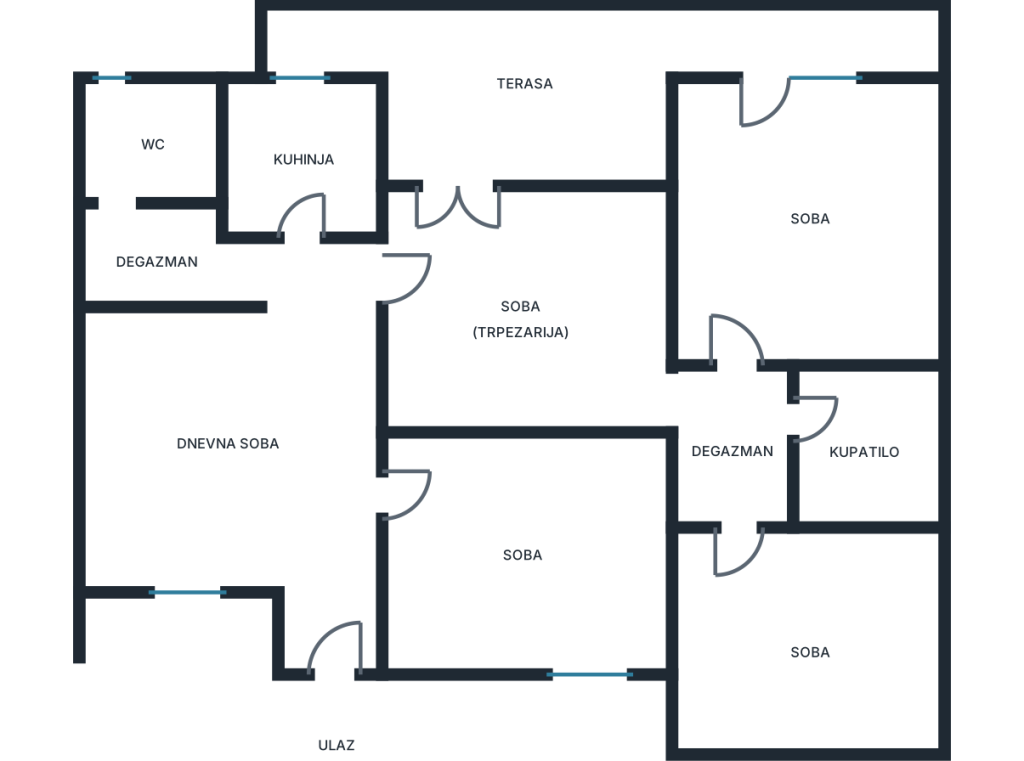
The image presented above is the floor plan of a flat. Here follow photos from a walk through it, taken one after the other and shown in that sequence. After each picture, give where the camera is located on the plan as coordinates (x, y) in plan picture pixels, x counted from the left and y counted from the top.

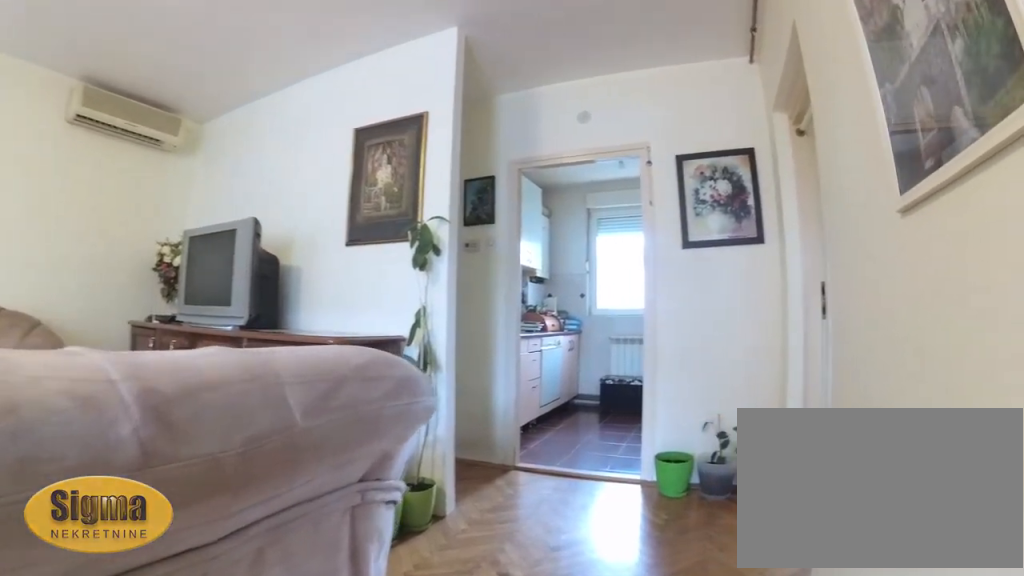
(338, 484)
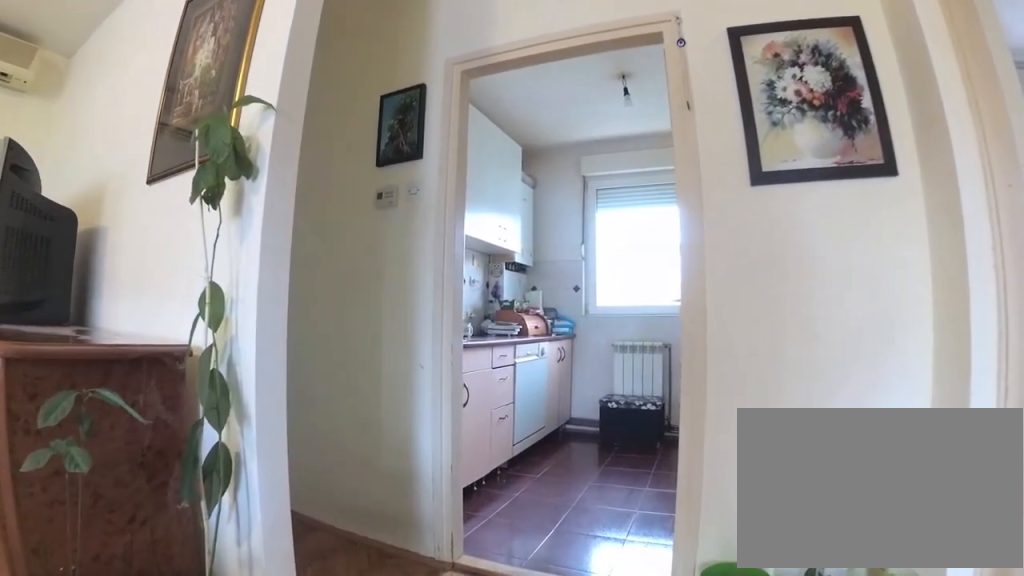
(322, 393)
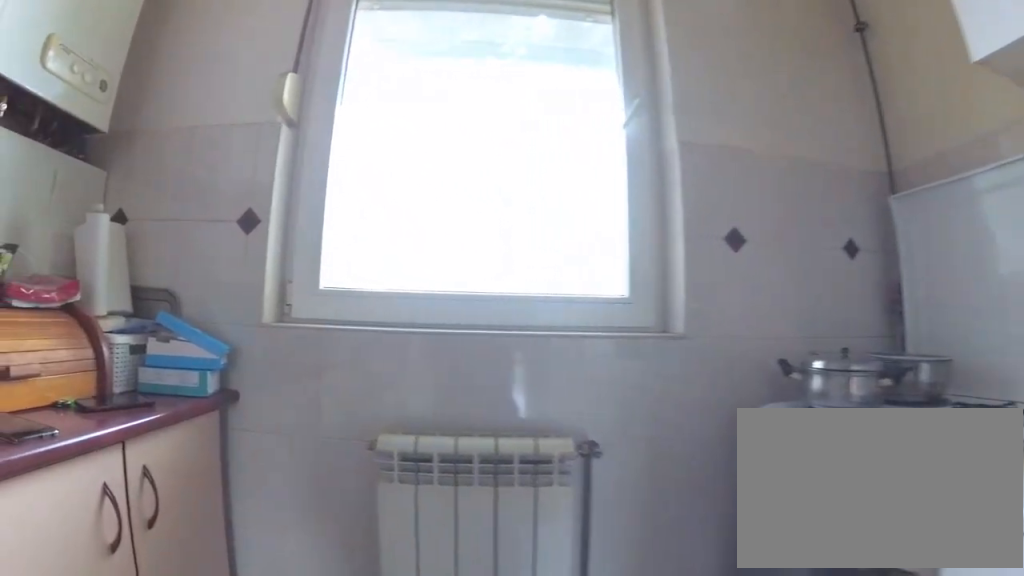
(302, 183)
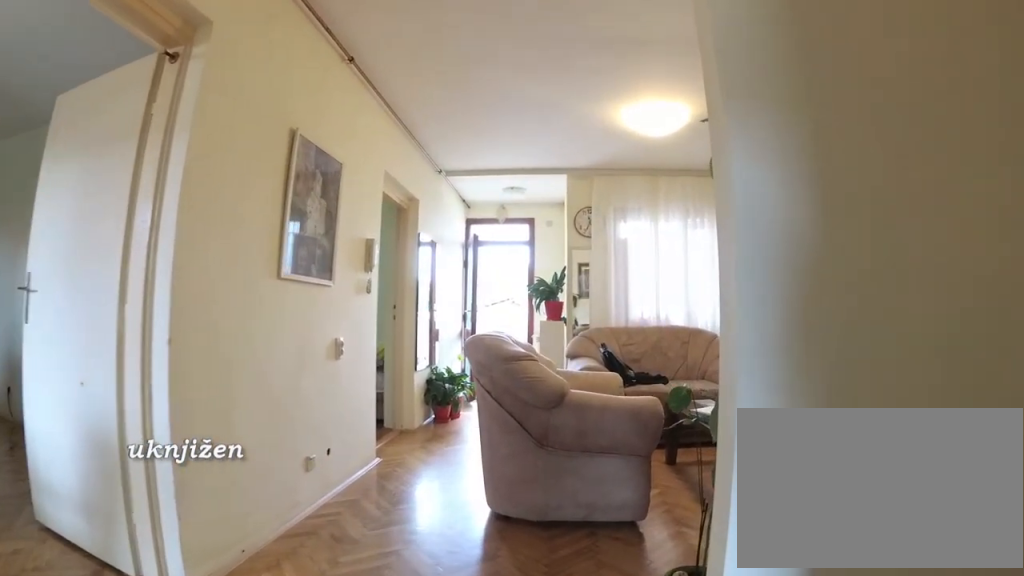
(289, 198)
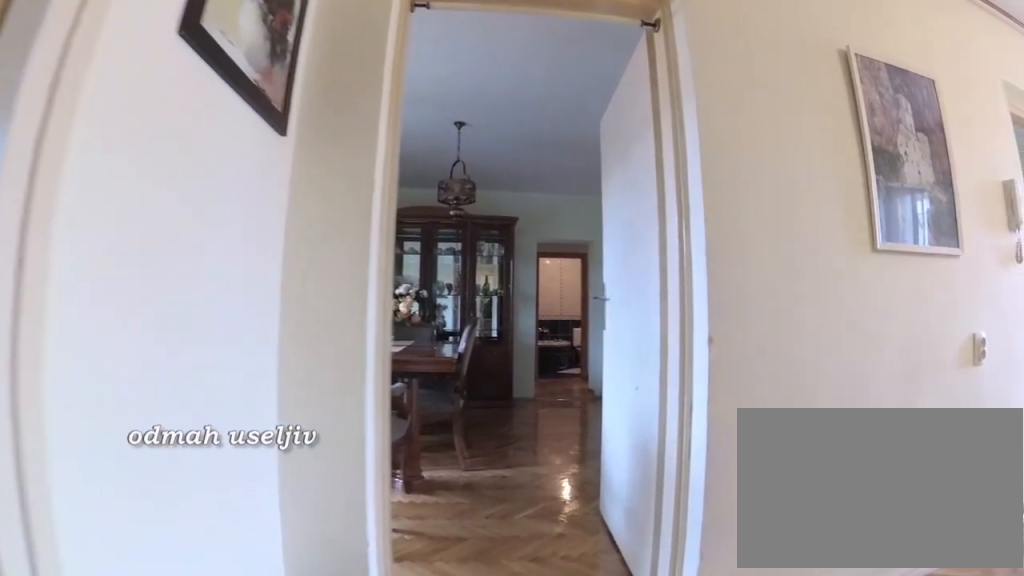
(254, 282)
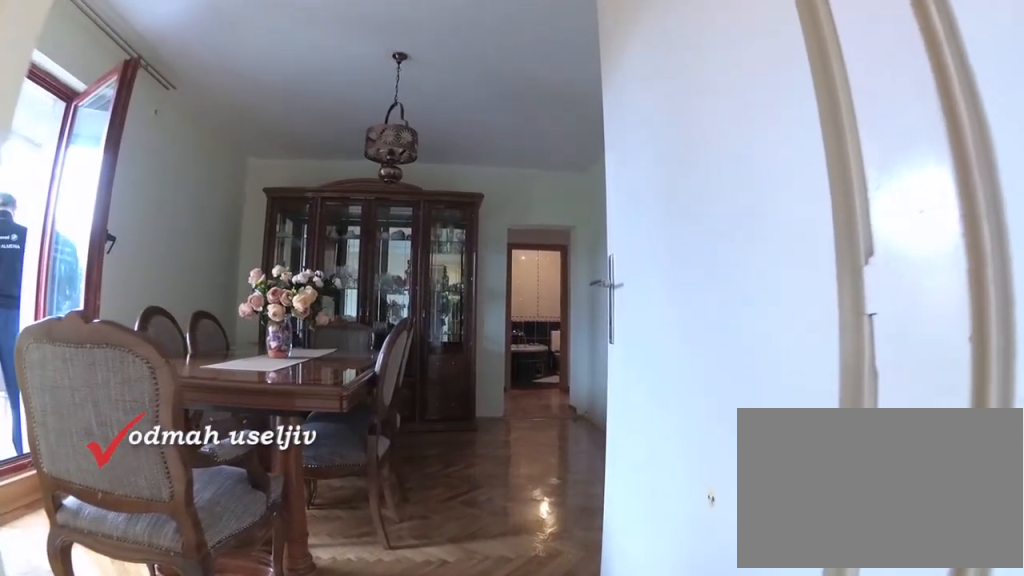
(321, 306)
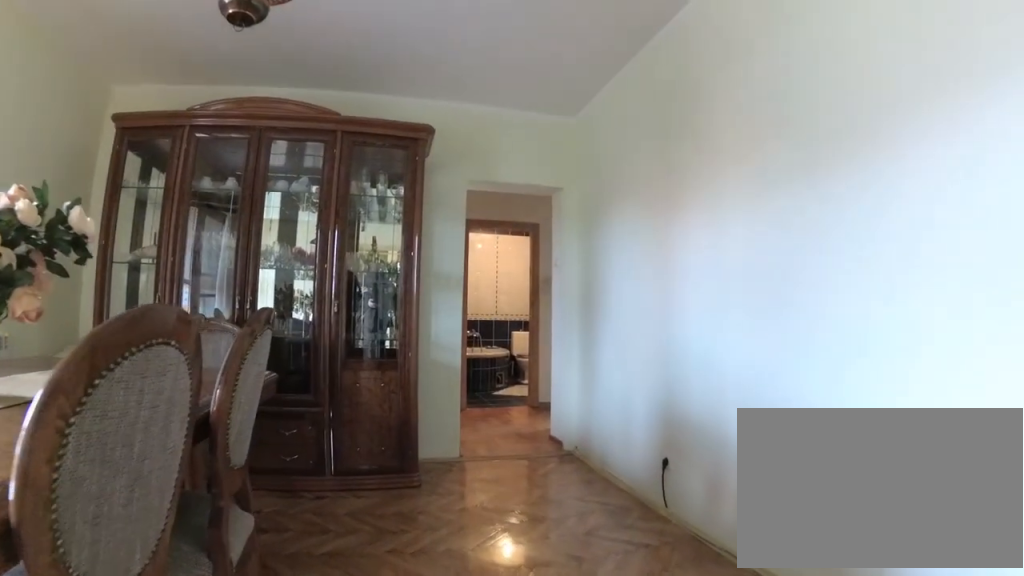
(408, 336)
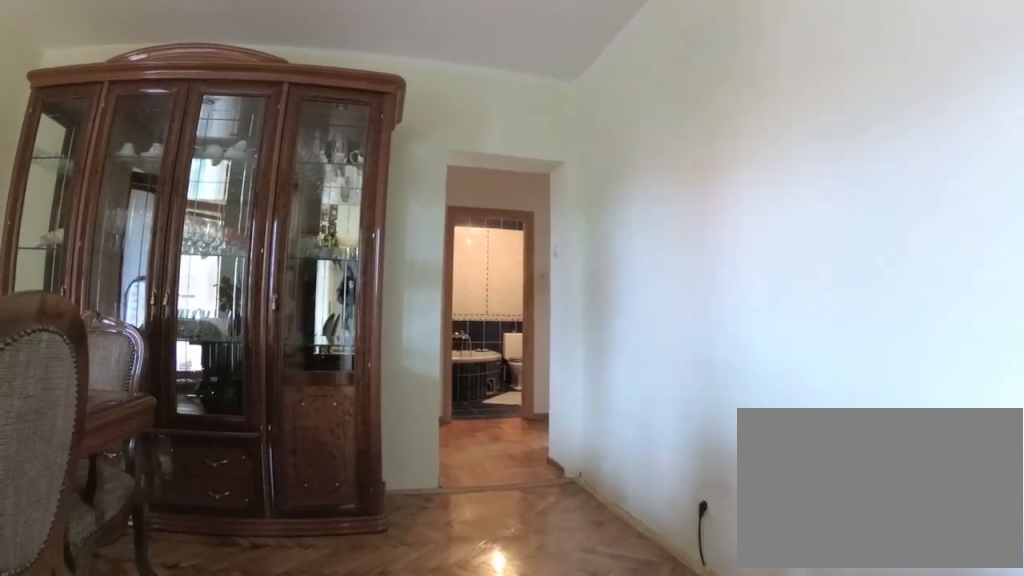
(441, 344)
